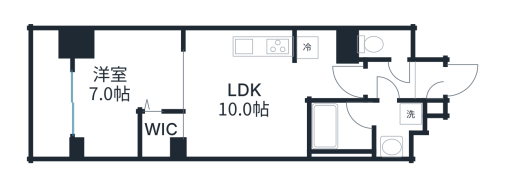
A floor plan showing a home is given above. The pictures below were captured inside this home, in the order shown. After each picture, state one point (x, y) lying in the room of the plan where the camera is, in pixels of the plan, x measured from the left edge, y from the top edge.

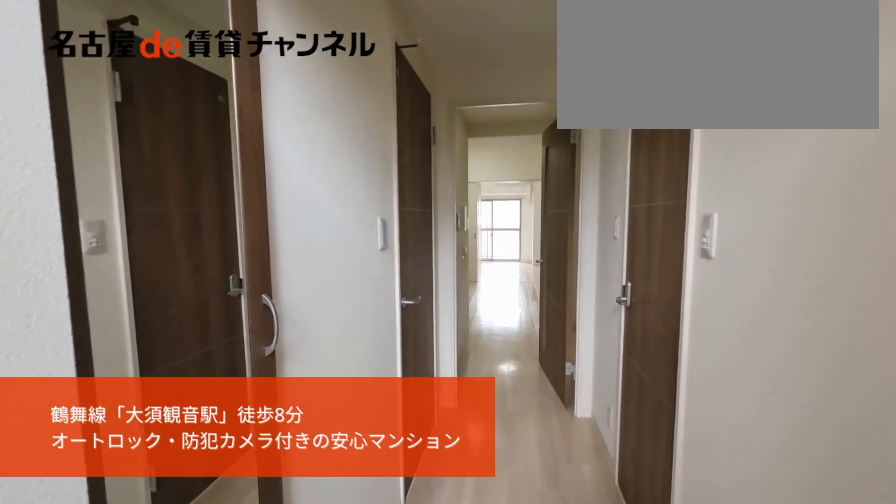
(429, 85)
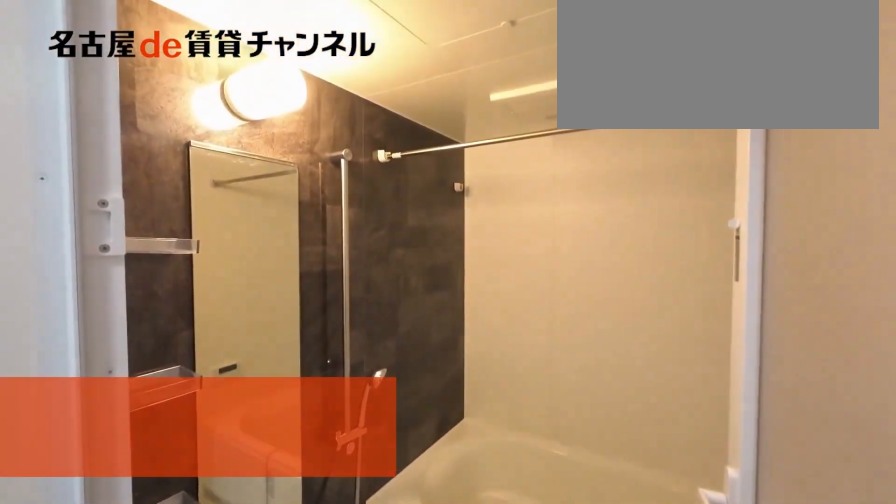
(363, 128)
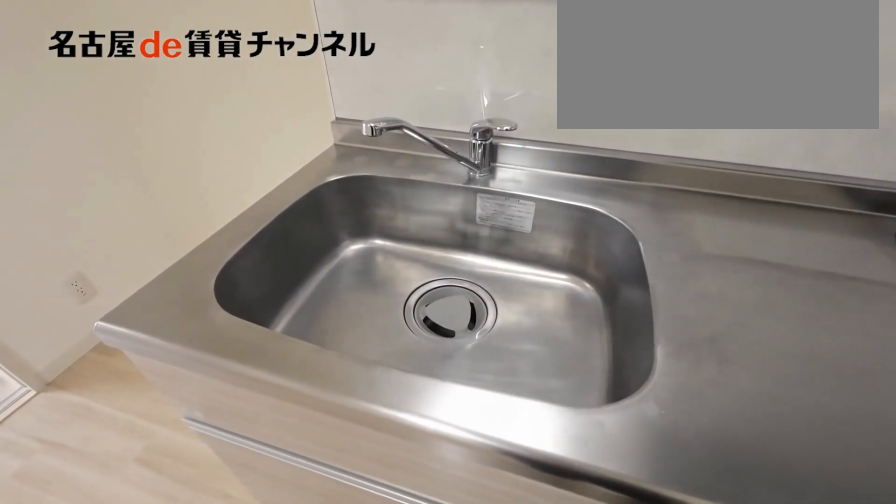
(245, 93)
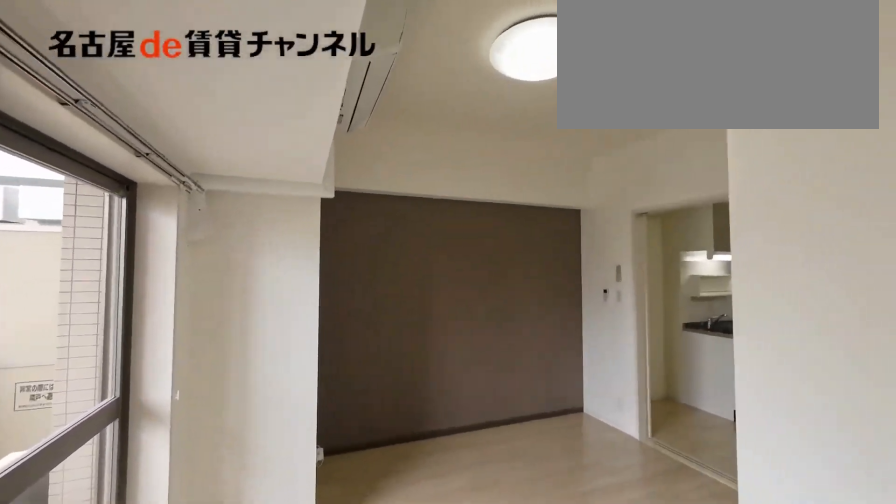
(127, 93)
